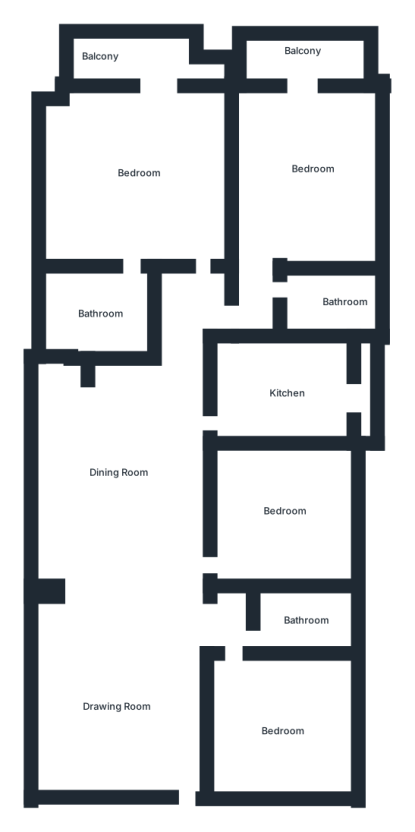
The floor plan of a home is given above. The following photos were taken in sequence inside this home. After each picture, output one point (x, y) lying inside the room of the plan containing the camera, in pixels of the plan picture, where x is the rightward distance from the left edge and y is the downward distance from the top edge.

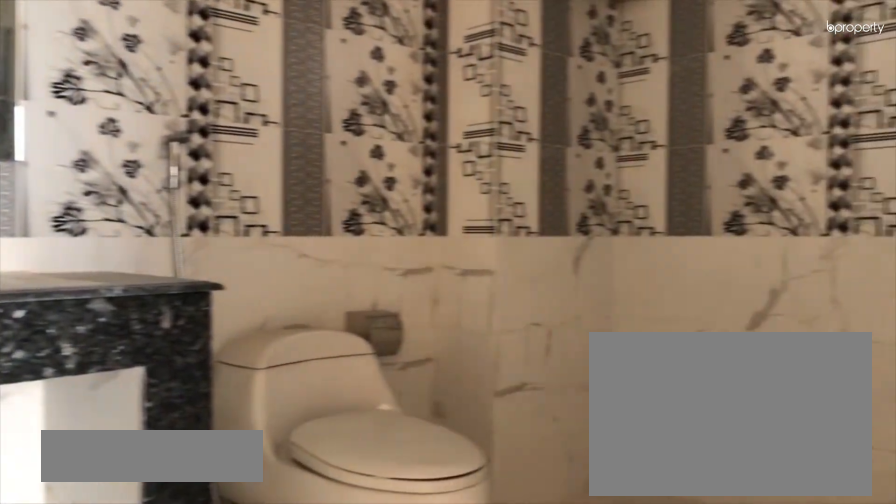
(97, 313)
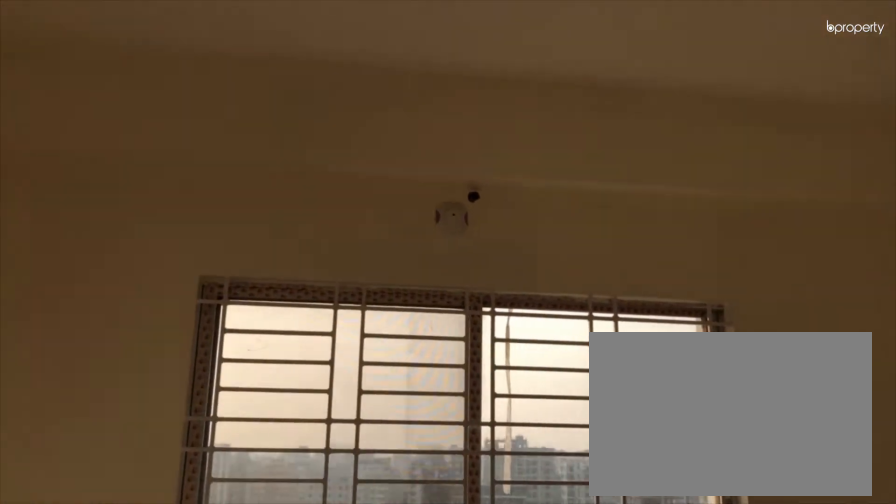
(309, 166)
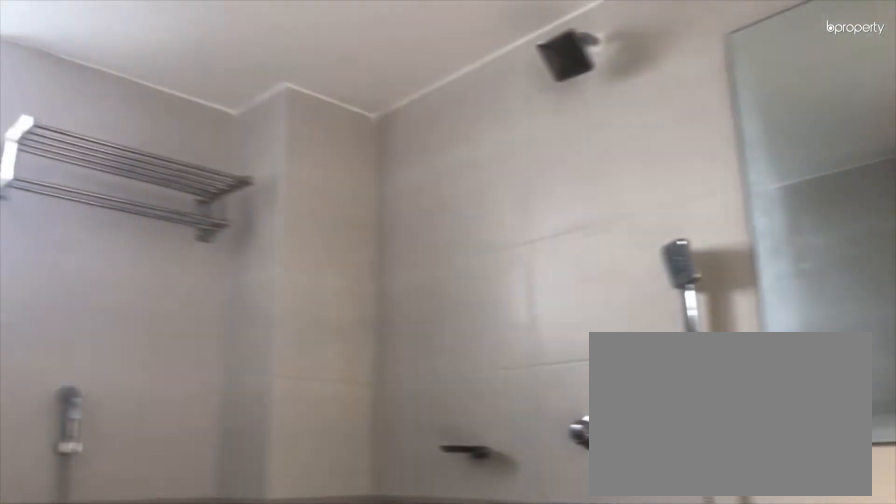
(329, 305)
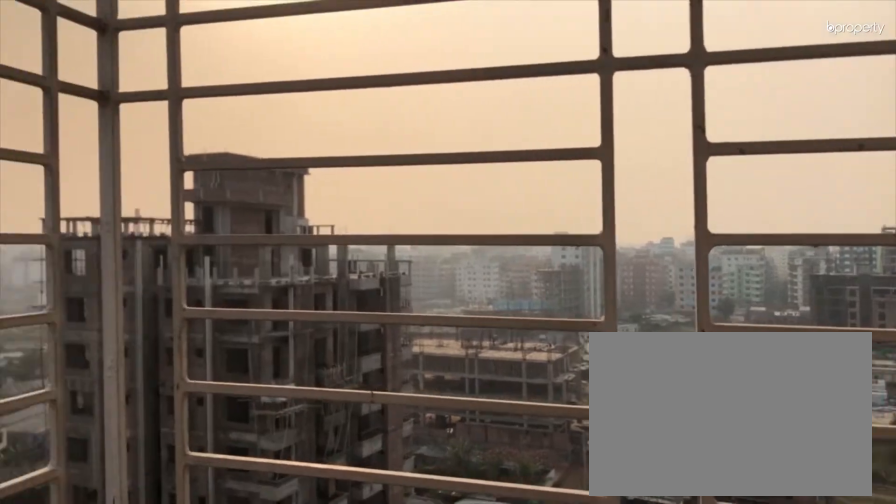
(299, 56)
